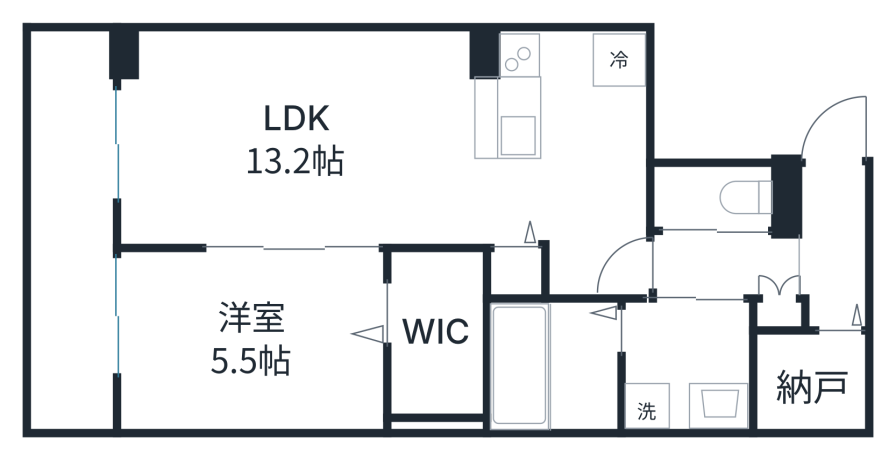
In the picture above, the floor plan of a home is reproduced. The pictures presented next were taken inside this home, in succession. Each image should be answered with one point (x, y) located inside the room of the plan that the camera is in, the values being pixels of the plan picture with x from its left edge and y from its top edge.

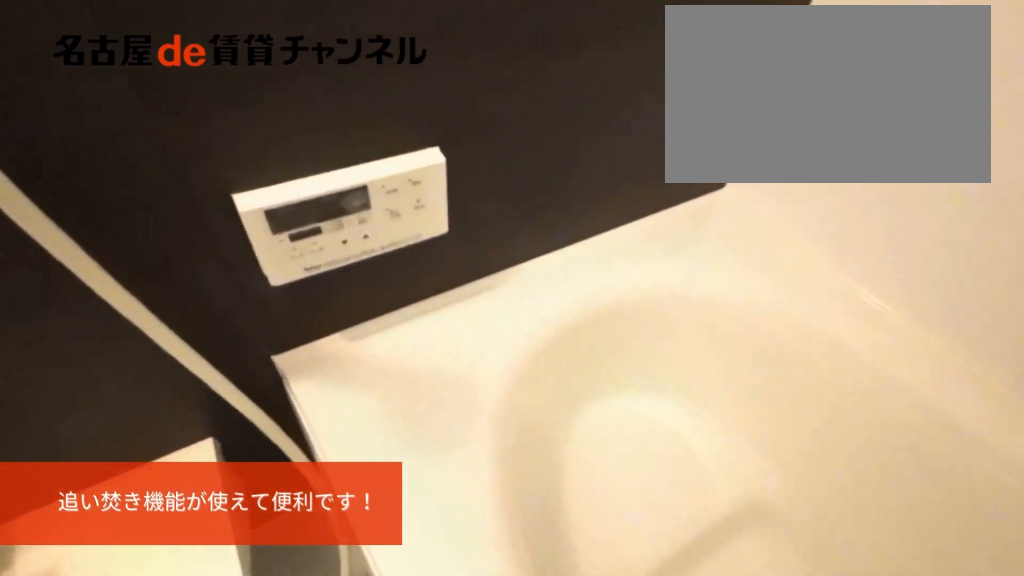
(551, 364)
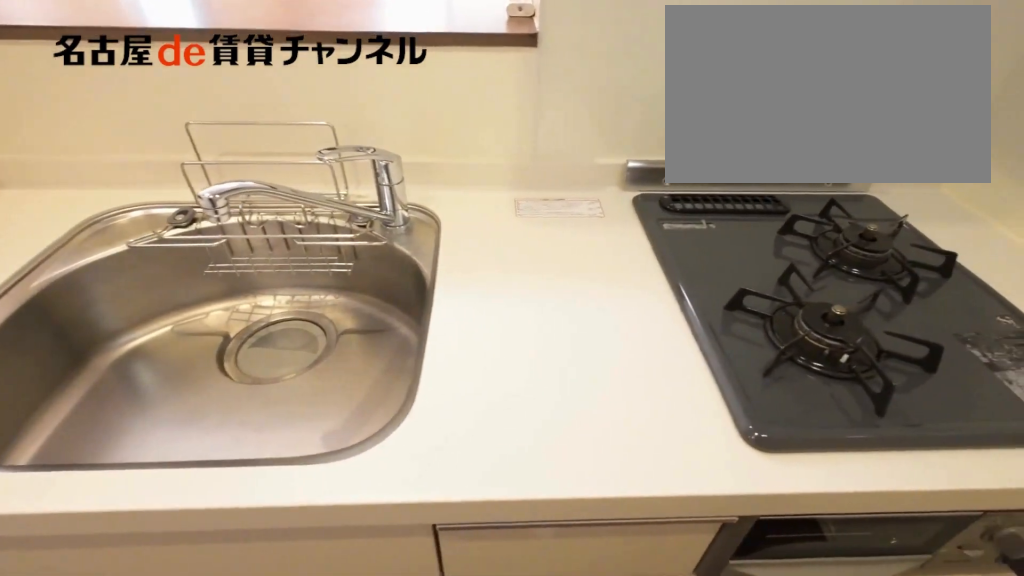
(511, 104)
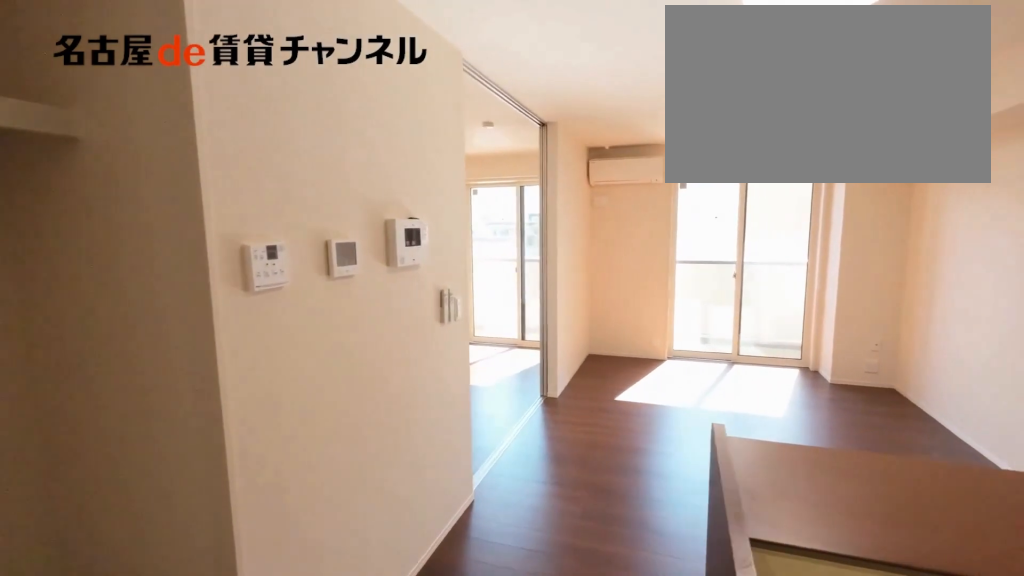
(346, 147)
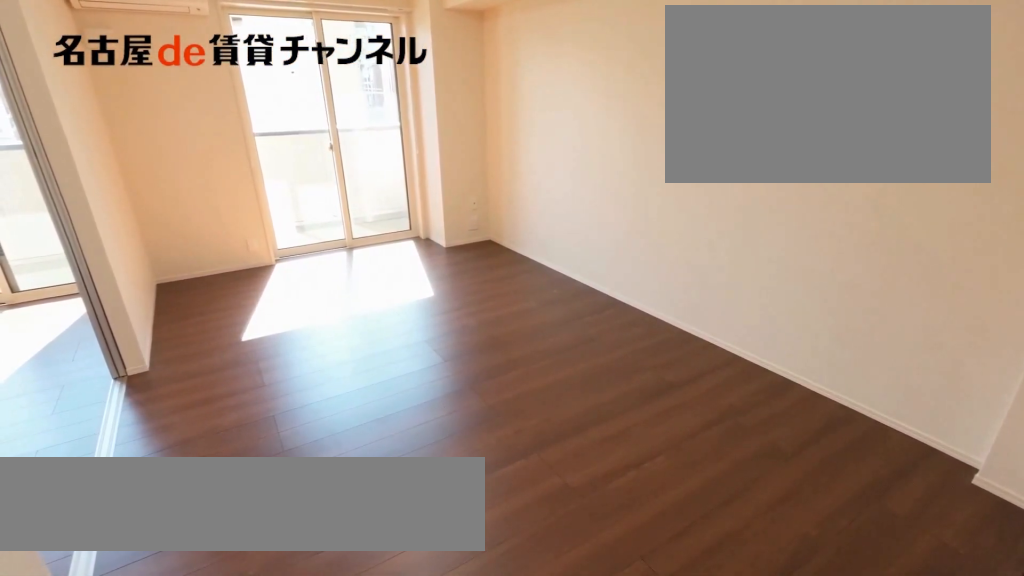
(346, 147)
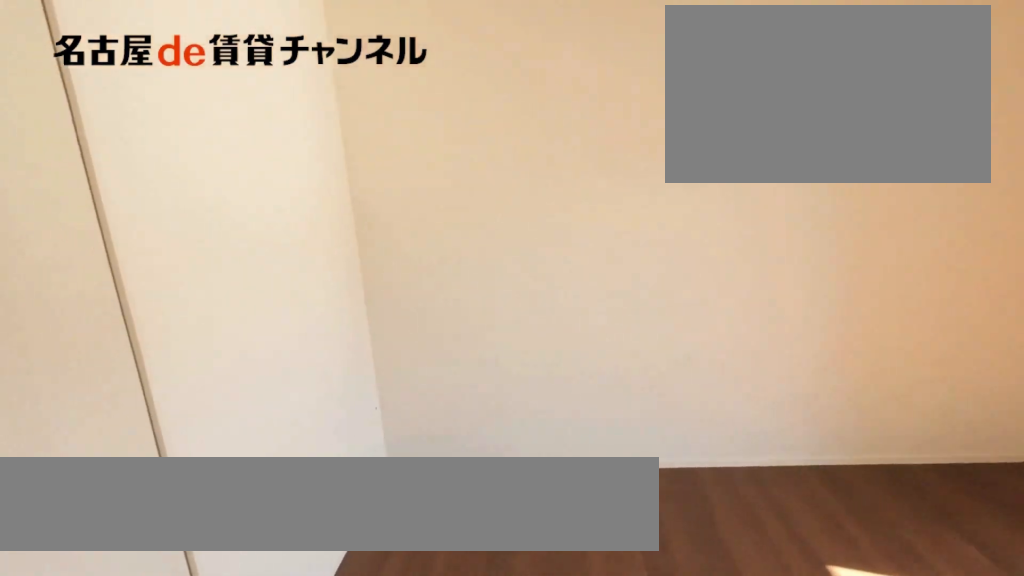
(247, 338)
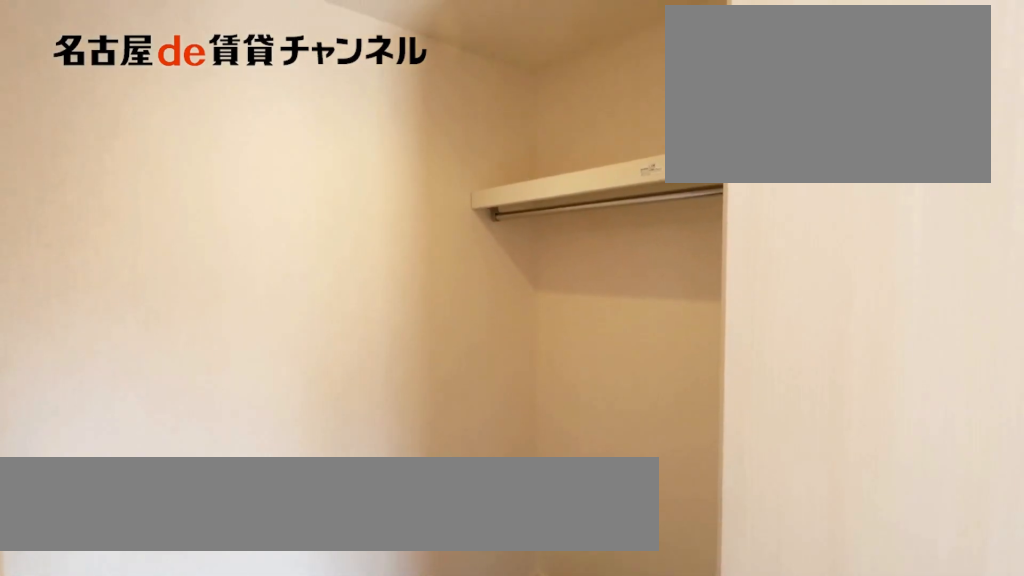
(432, 336)
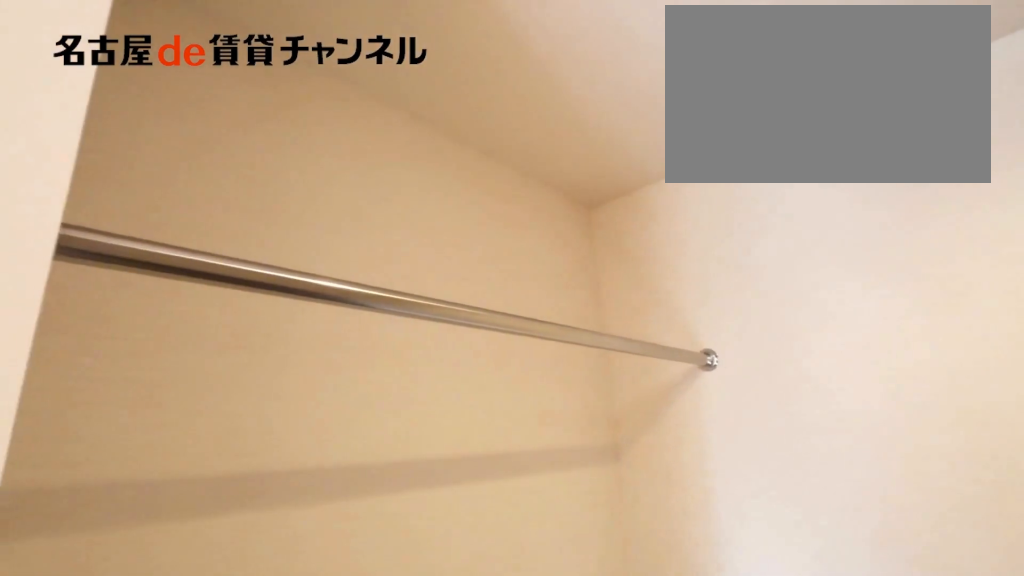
(432, 336)
